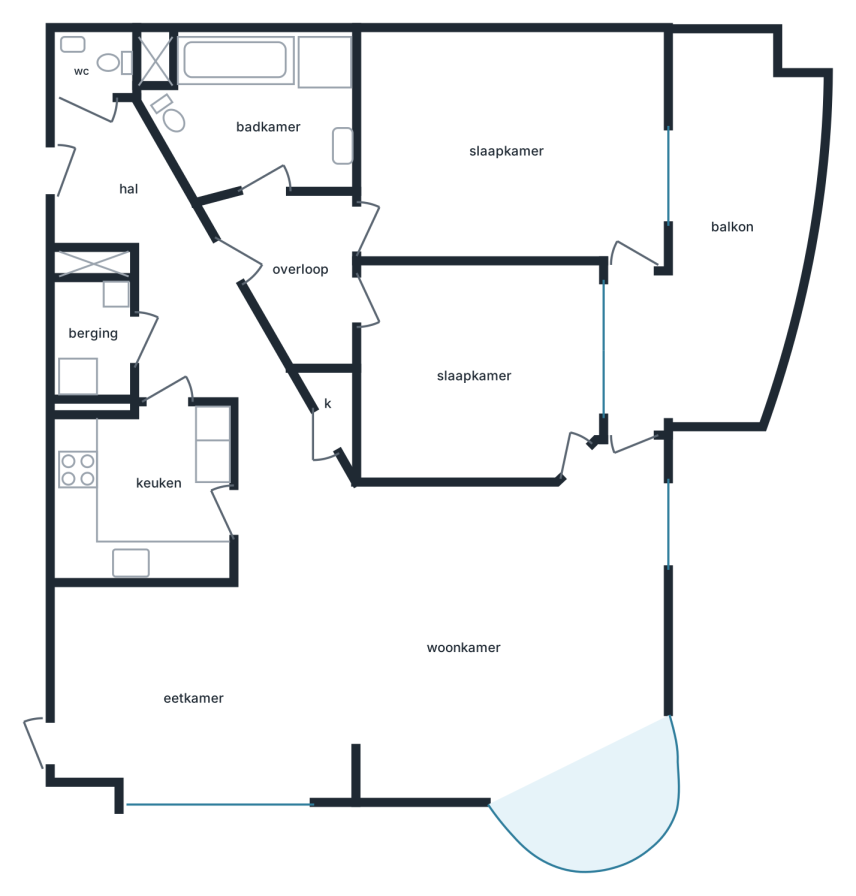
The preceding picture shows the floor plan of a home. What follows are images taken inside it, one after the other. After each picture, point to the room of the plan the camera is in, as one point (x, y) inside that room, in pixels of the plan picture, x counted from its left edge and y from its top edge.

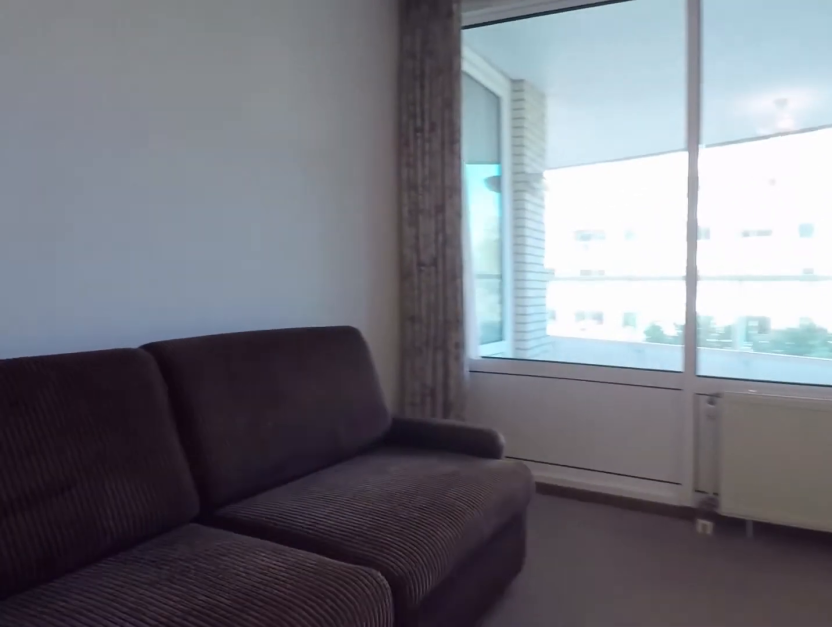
(476, 372)
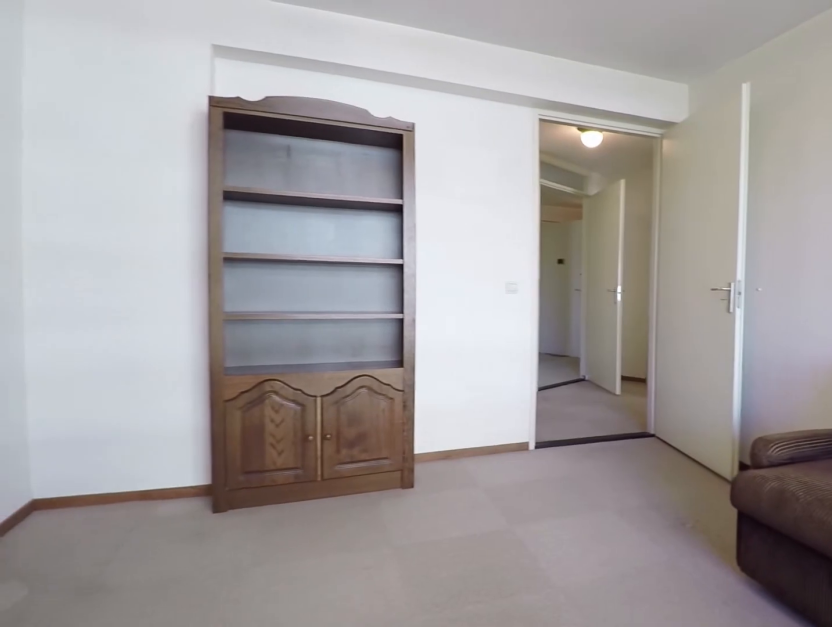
(476, 372)
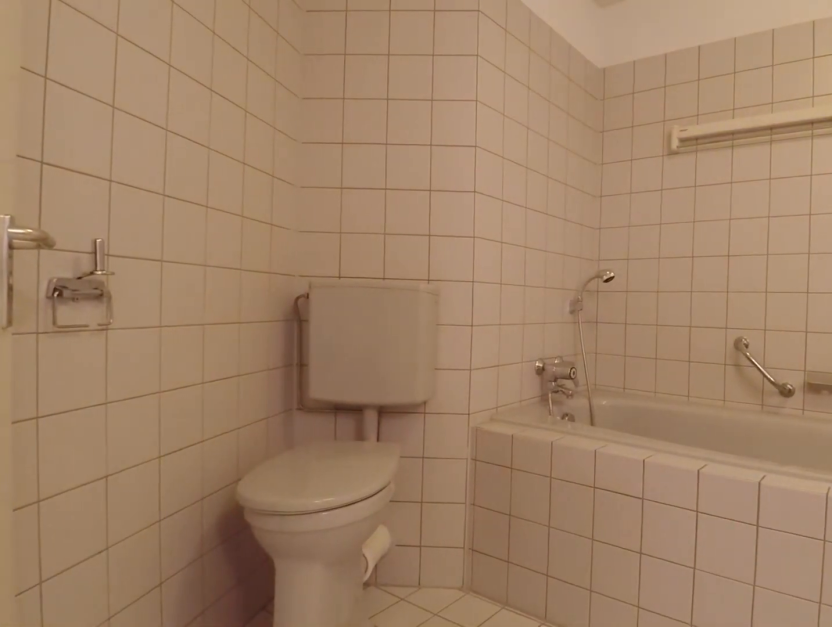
(266, 61)
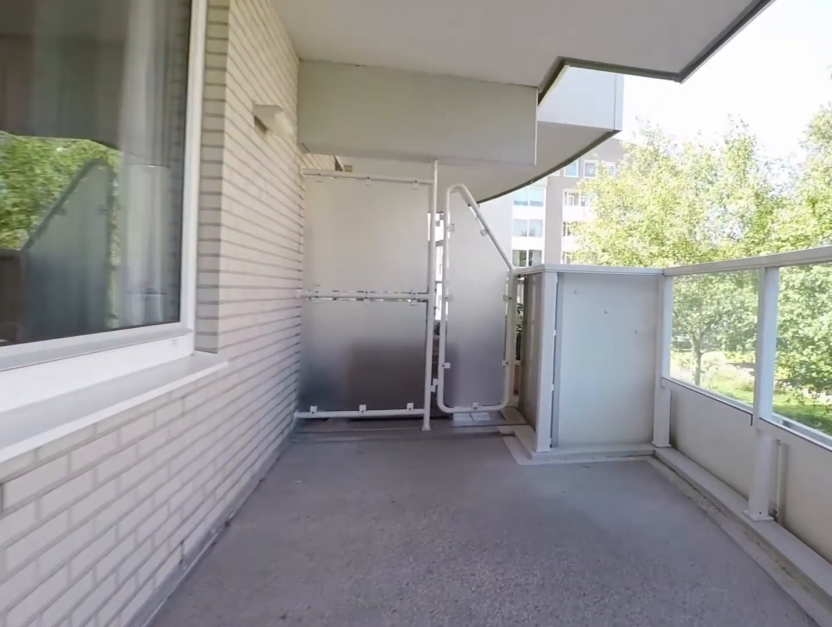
(728, 274)
